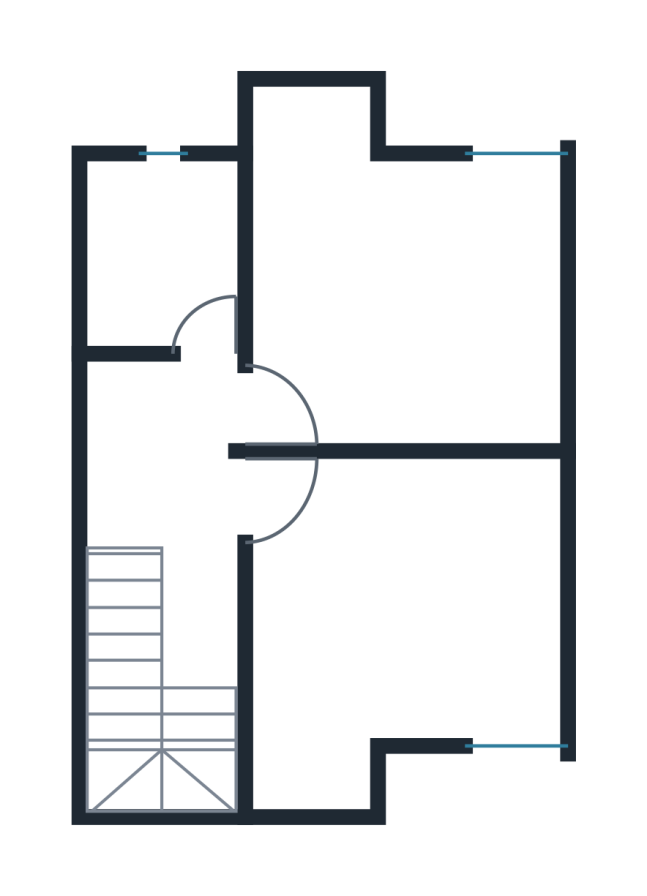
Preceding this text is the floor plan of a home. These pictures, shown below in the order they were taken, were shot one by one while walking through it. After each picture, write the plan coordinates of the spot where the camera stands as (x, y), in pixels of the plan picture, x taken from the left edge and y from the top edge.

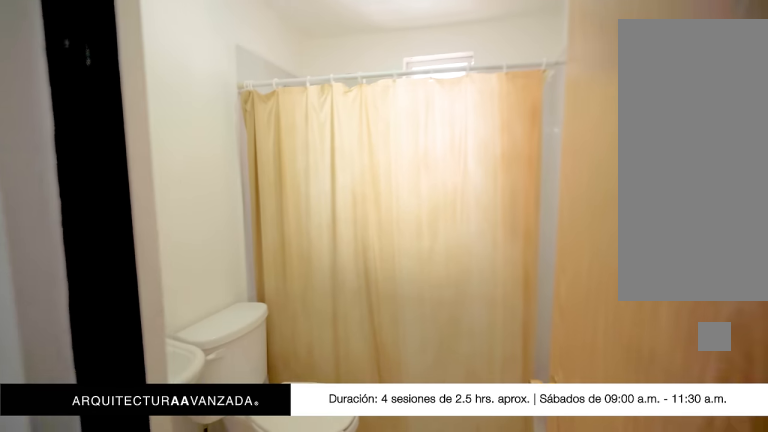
(228, 401)
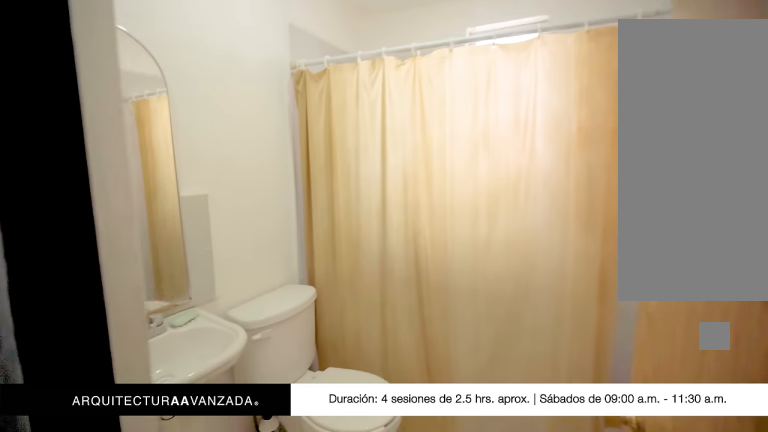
(228, 400)
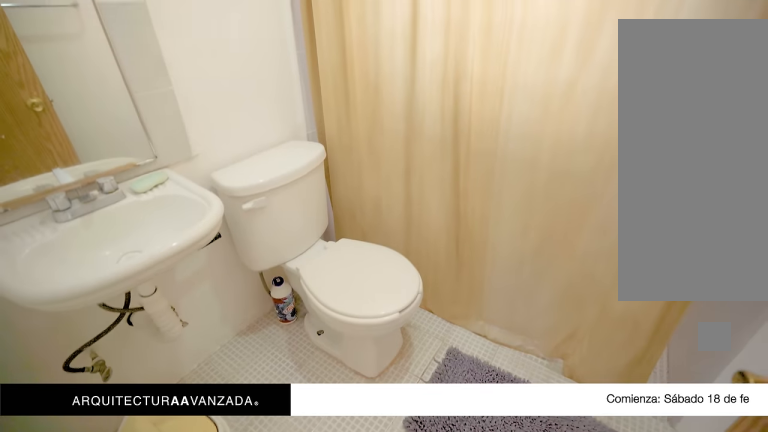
(212, 383)
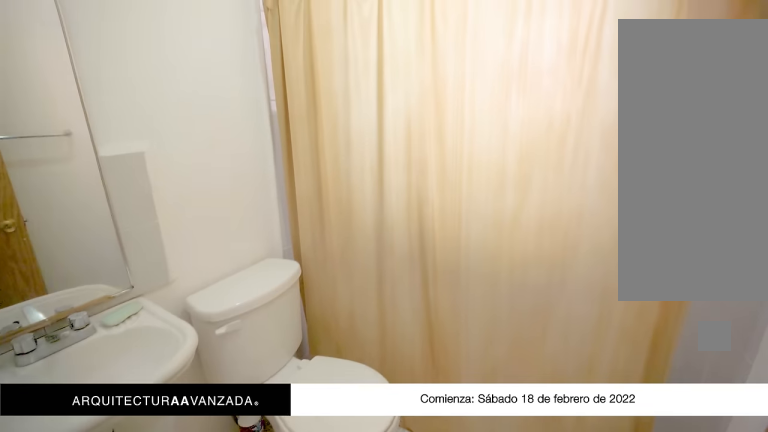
(199, 358)
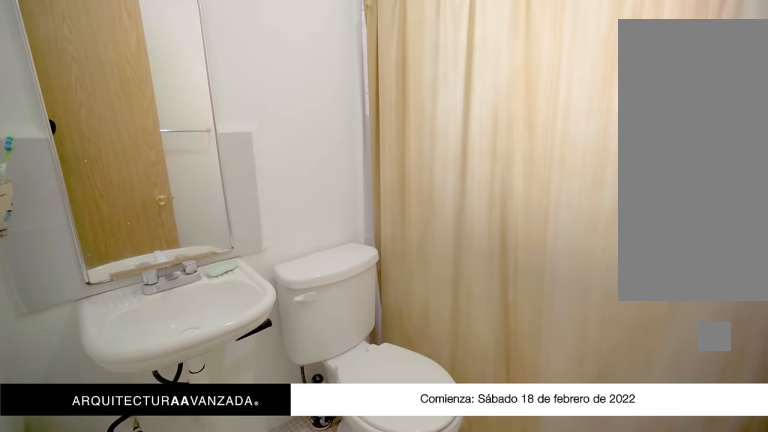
(205, 322)
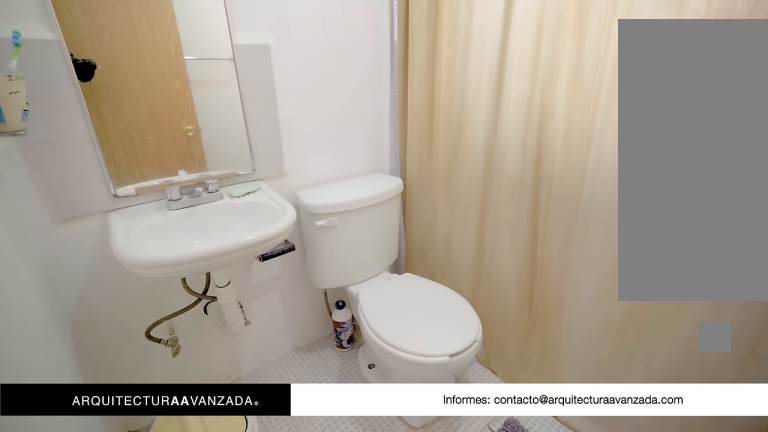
(206, 322)
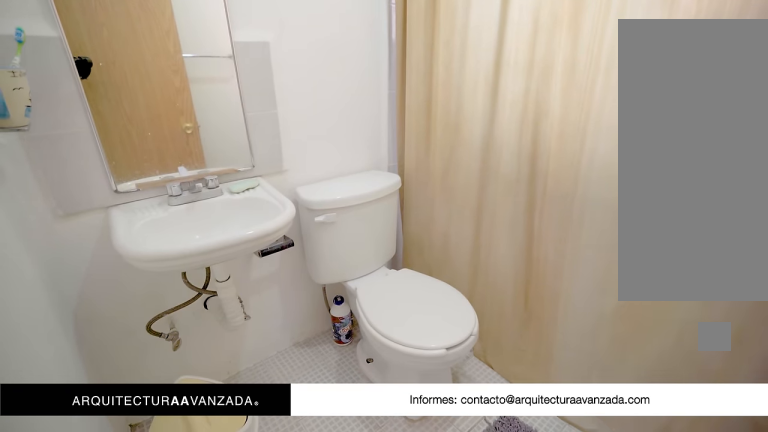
(206, 322)
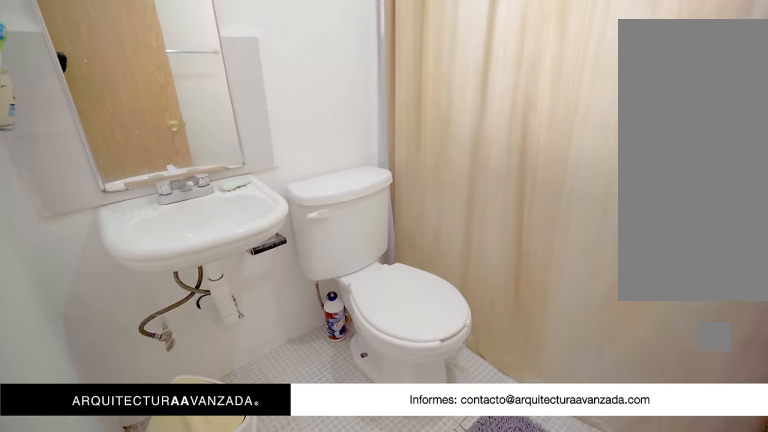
(206, 322)
